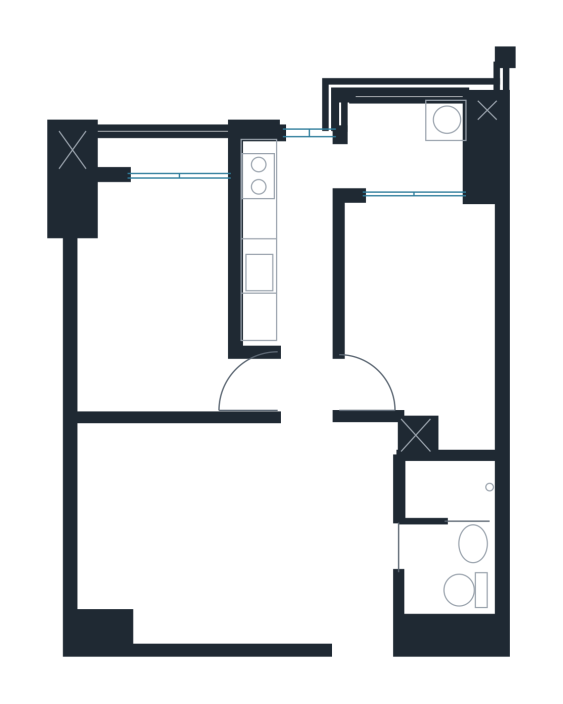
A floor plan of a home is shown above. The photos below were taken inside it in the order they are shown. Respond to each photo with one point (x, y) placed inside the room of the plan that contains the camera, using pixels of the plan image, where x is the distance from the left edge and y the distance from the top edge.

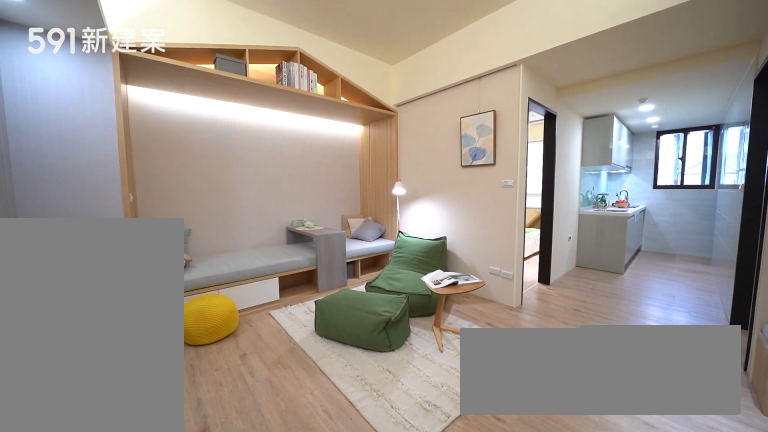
(200, 533)
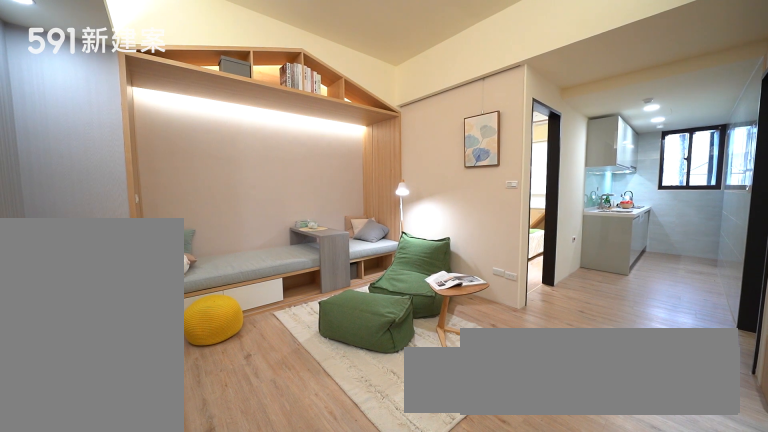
(200, 533)
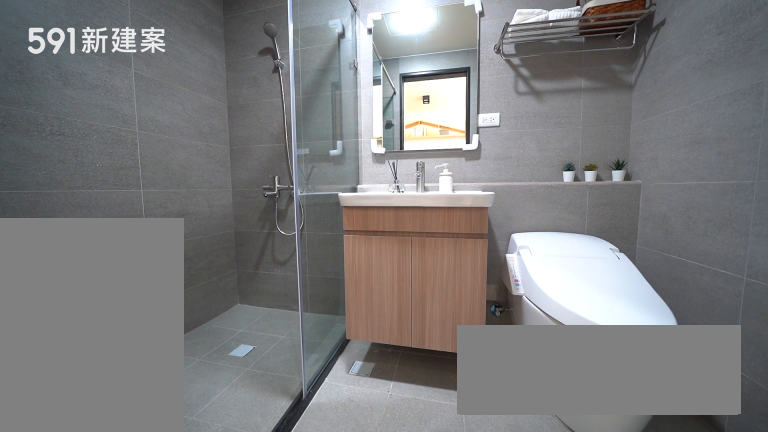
(450, 537)
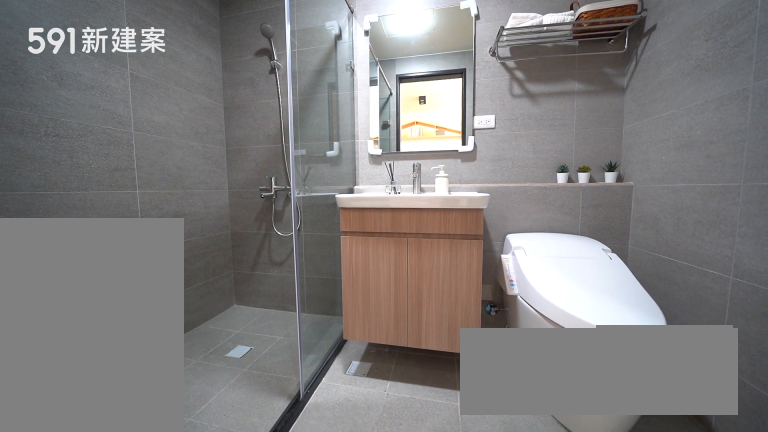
(450, 537)
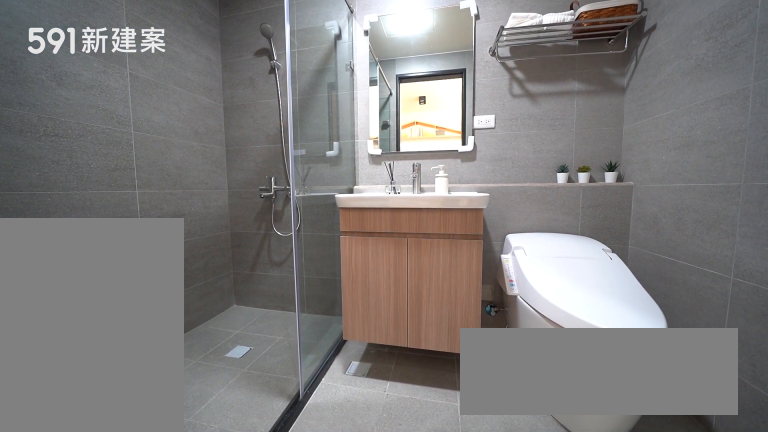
(450, 537)
